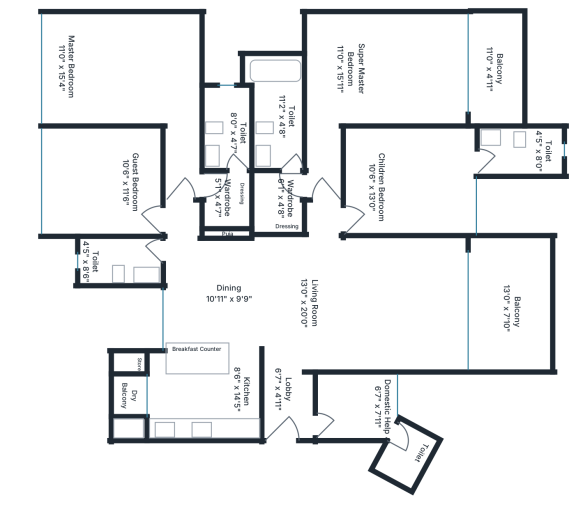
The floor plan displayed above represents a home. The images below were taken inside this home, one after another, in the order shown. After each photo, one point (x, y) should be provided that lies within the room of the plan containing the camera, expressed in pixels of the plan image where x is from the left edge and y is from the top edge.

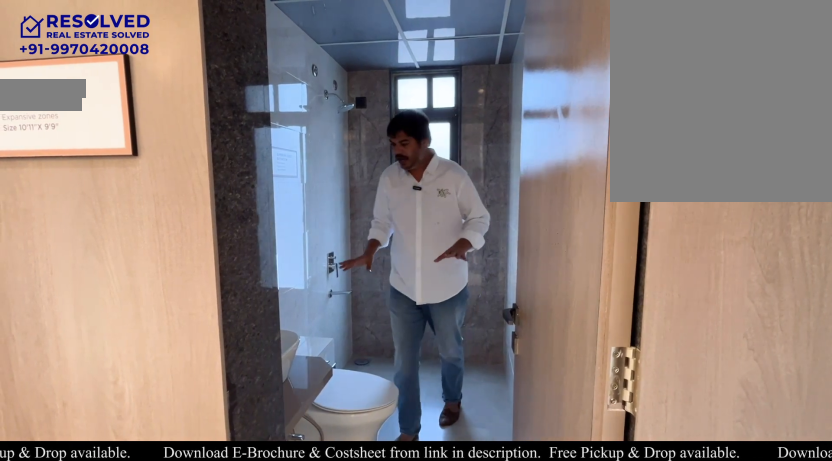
(119, 261)
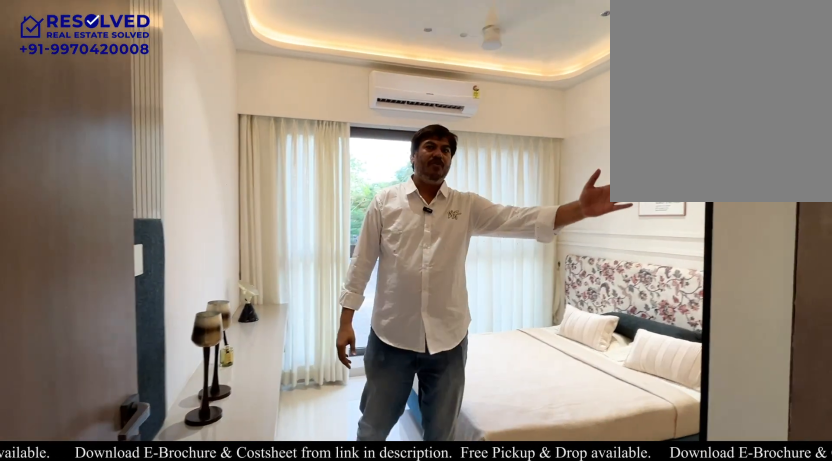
(105, 181)
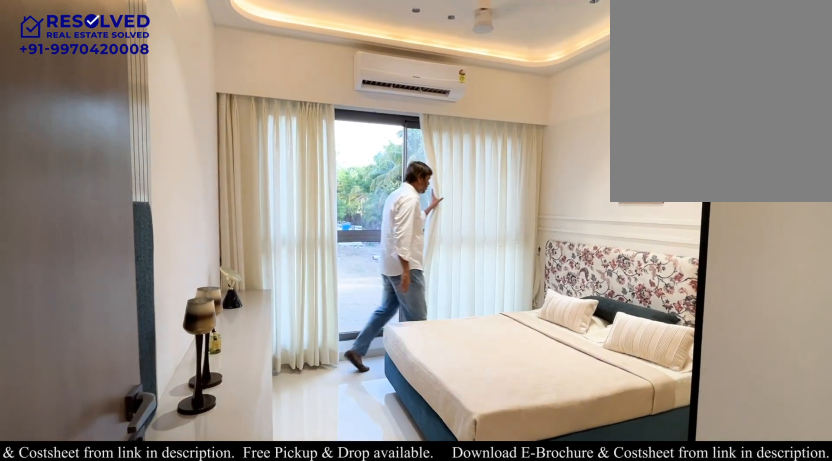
(105, 181)
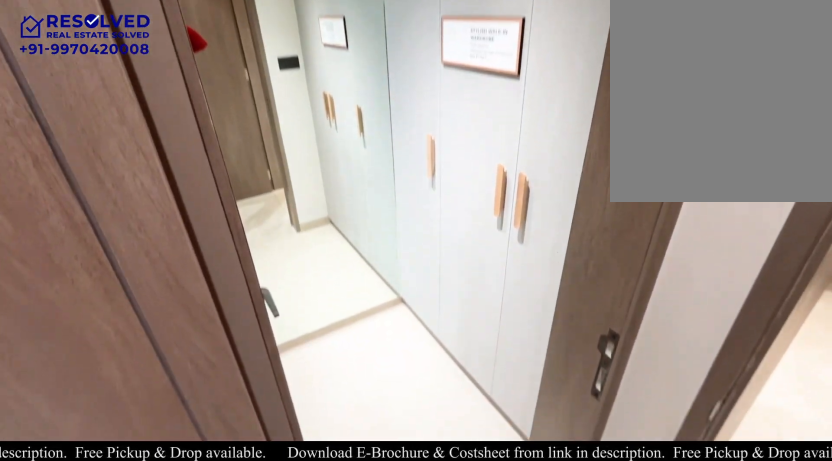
(227, 200)
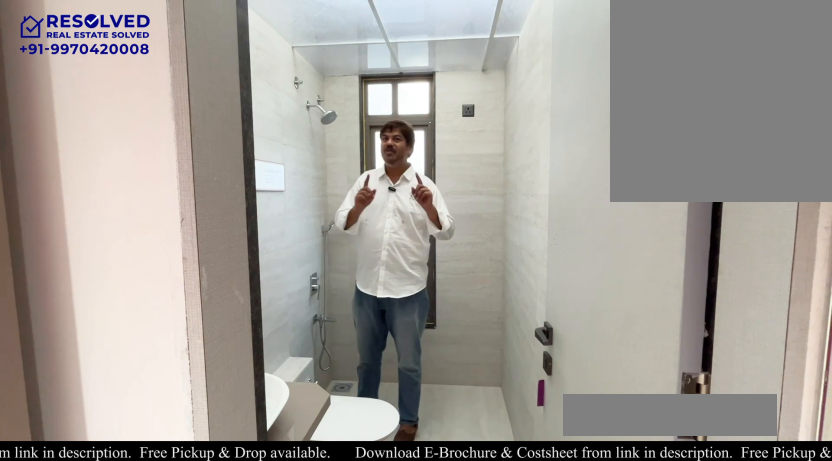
(227, 129)
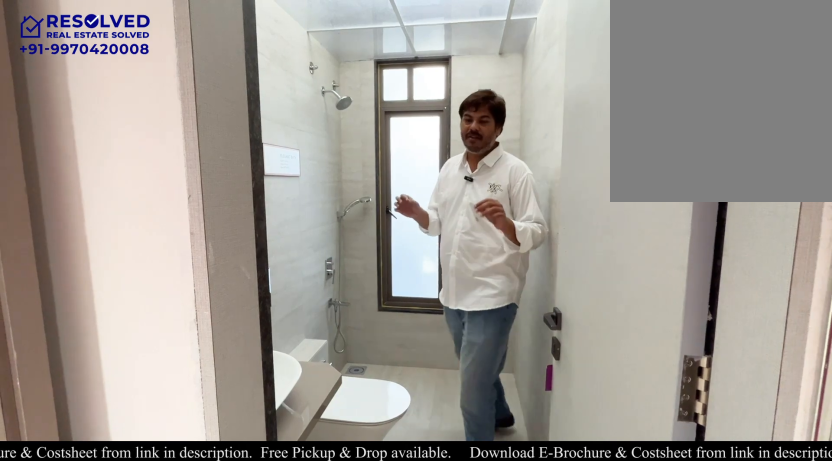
(227, 129)
